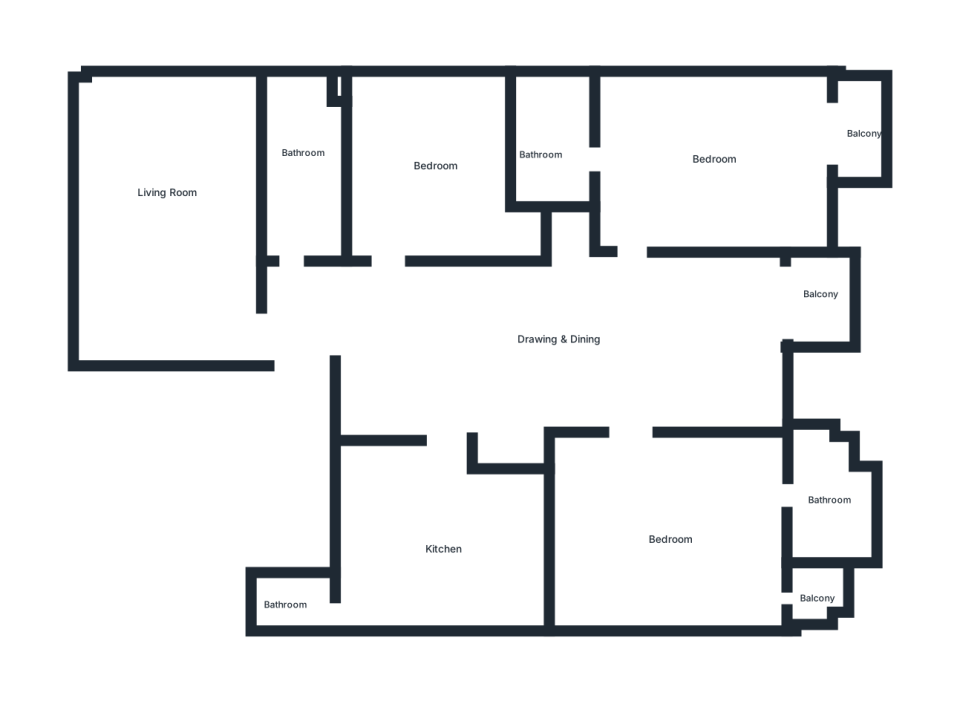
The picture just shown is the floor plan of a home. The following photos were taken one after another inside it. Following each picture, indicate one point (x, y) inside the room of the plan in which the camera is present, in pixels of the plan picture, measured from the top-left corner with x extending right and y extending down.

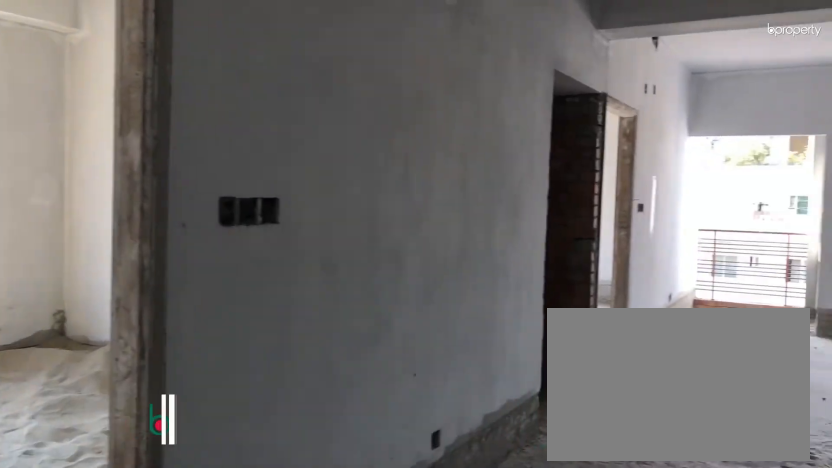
(452, 316)
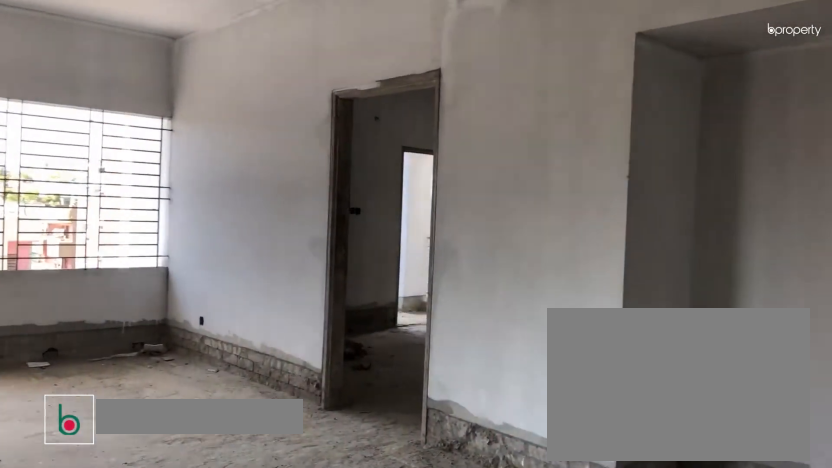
(573, 348)
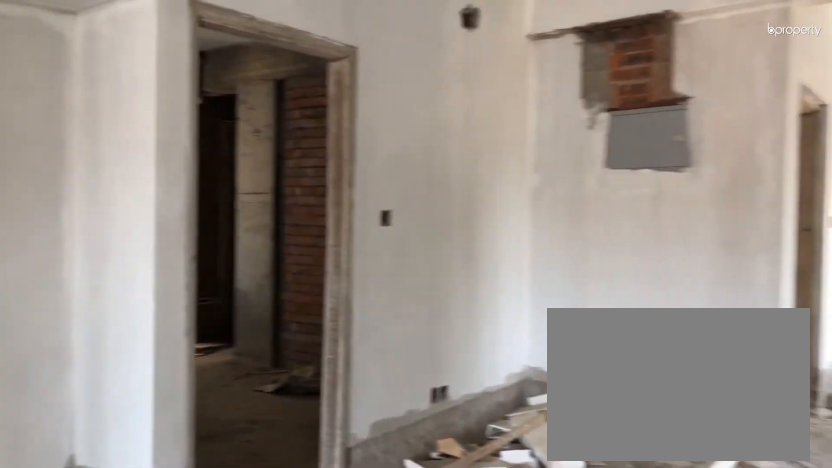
(573, 348)
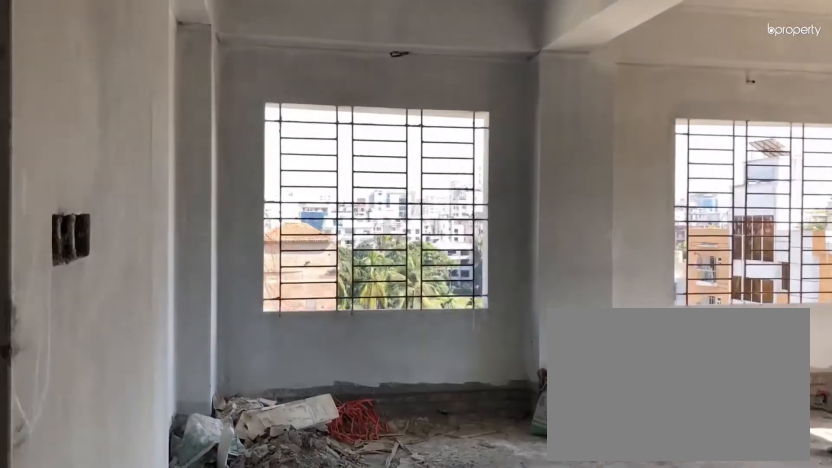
(239, 329)
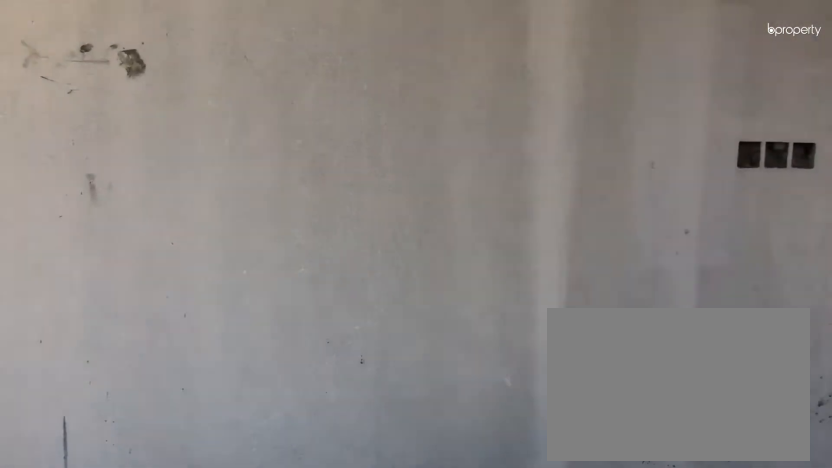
(172, 220)
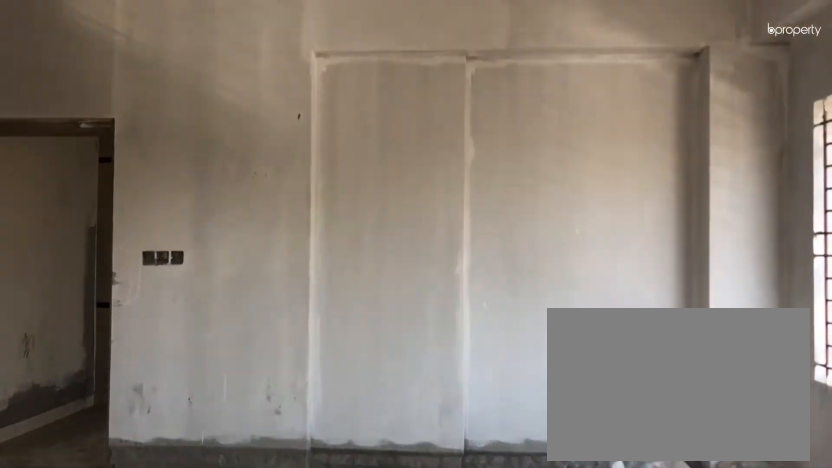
(172, 220)
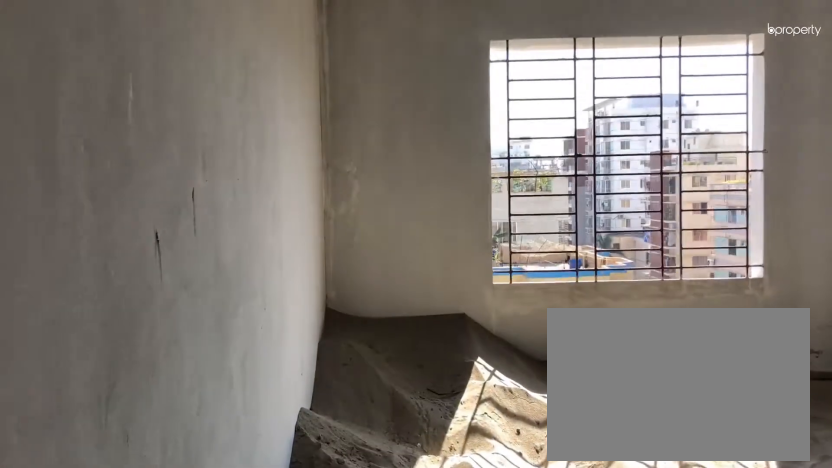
(404, 248)
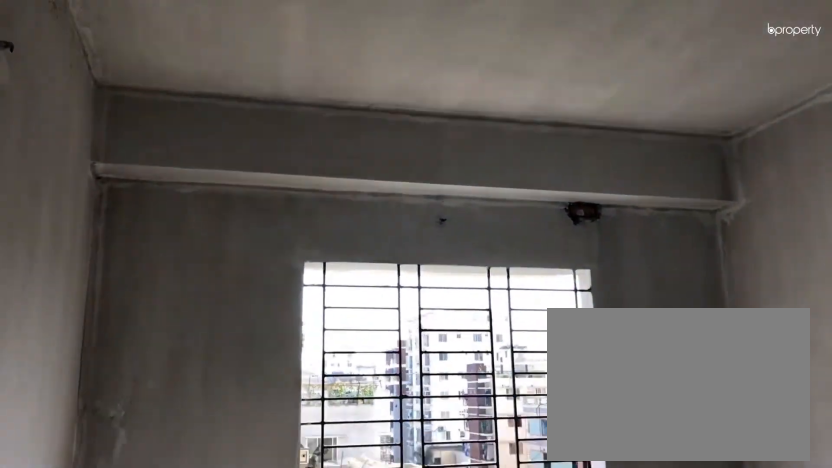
(450, 167)
